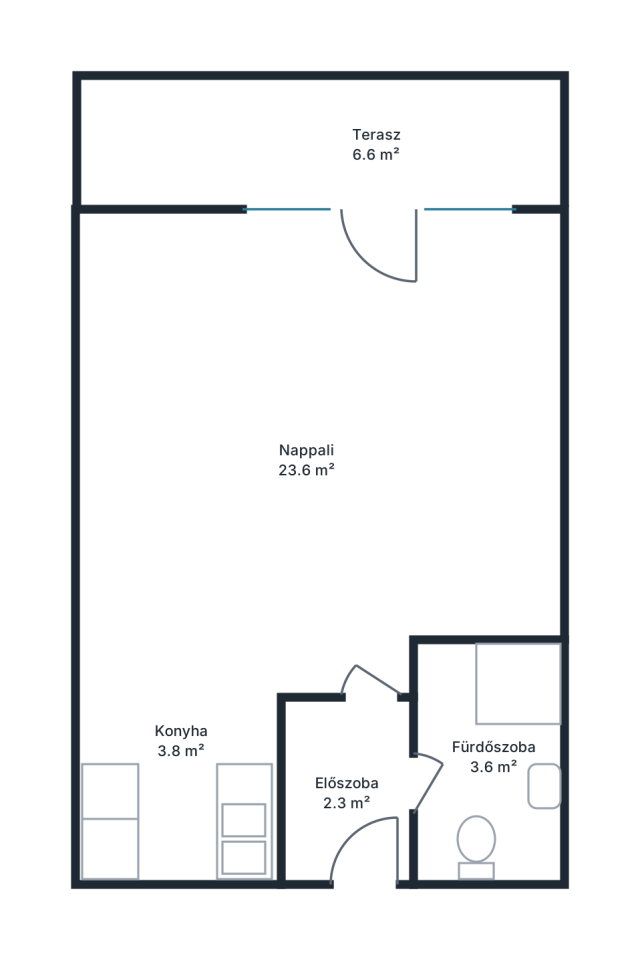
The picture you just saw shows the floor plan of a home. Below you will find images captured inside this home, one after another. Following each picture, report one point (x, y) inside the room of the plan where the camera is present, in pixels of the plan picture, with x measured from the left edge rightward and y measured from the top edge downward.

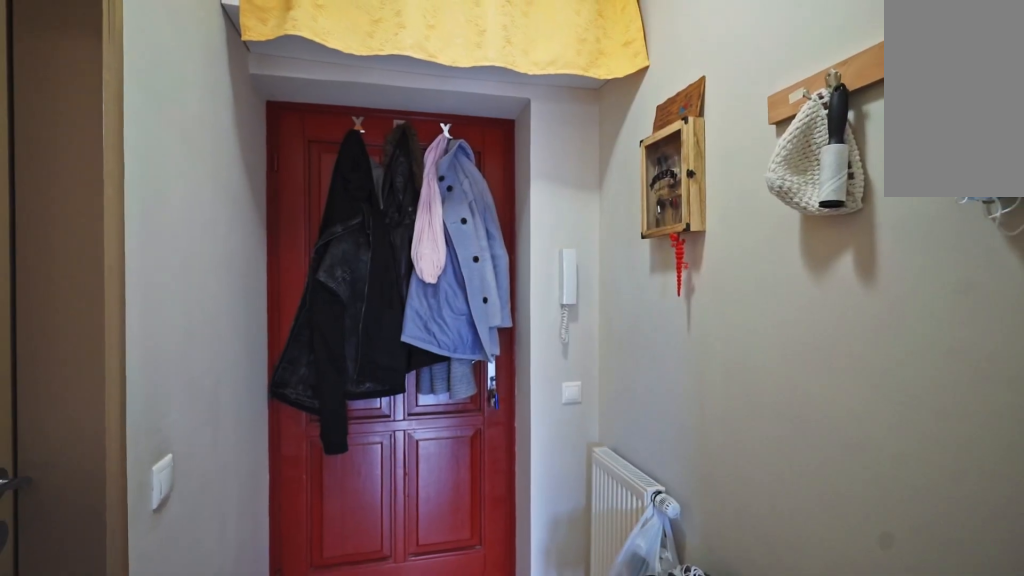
(352, 773)
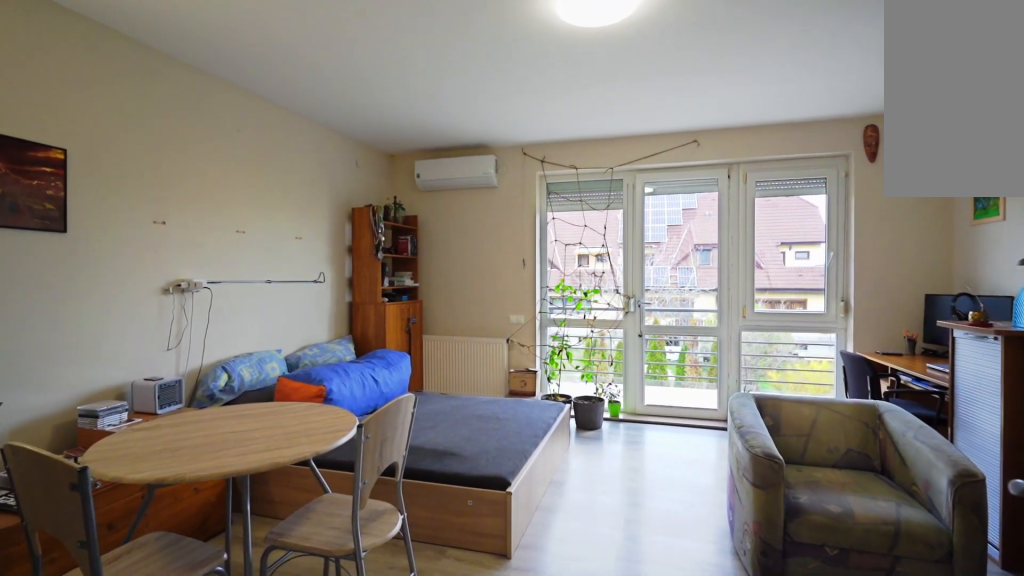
(310, 457)
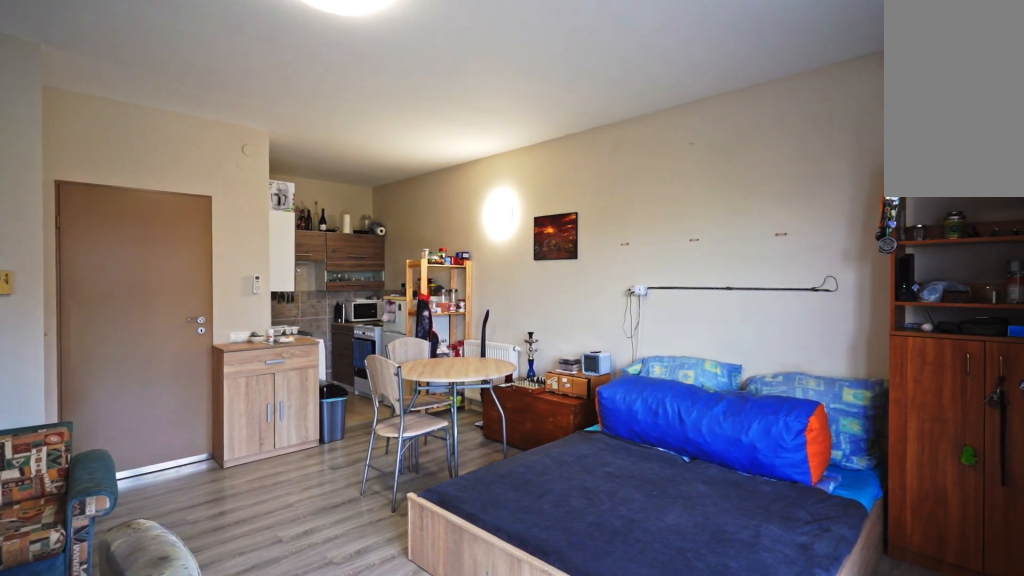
(310, 457)
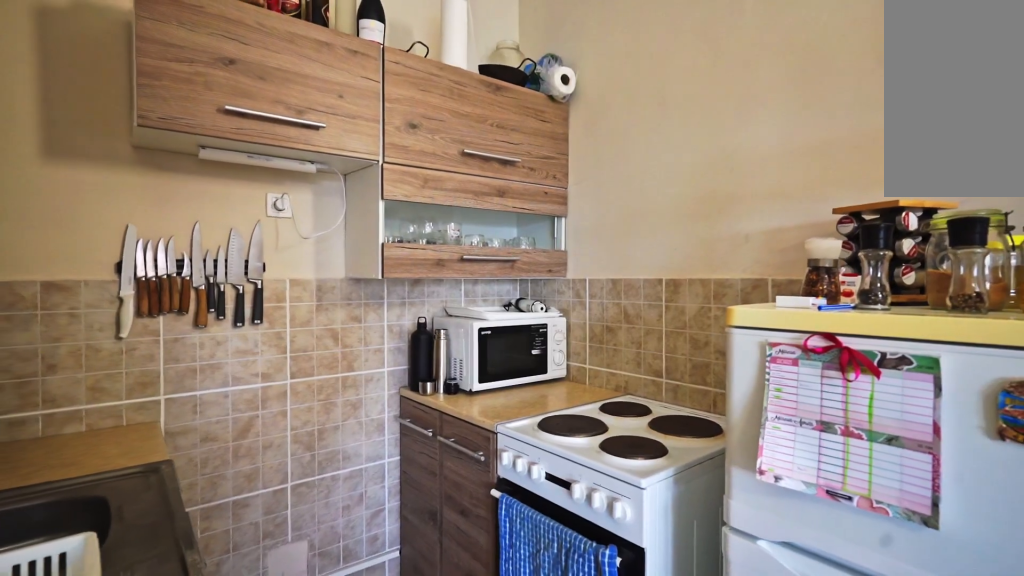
(178, 782)
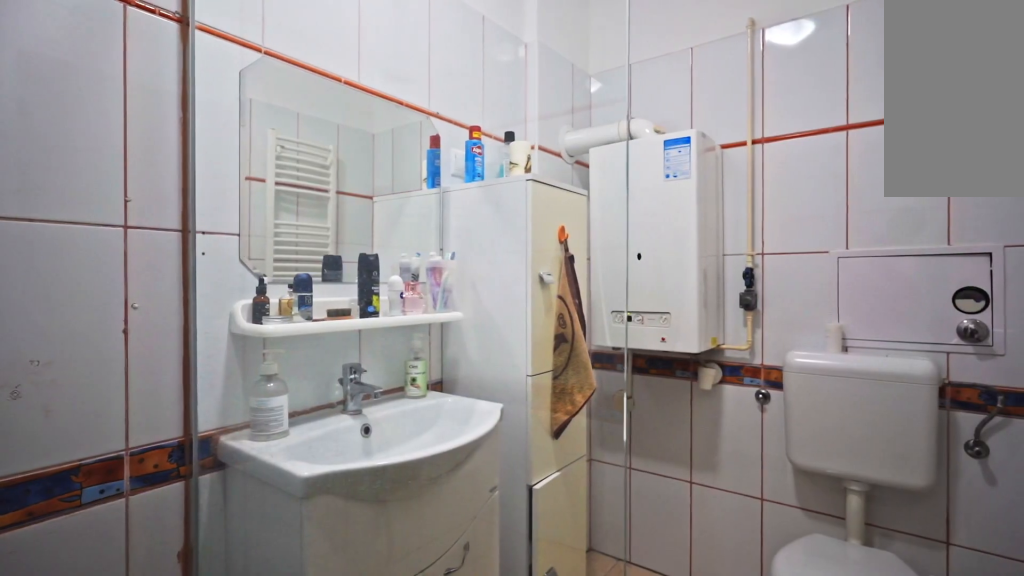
(490, 778)
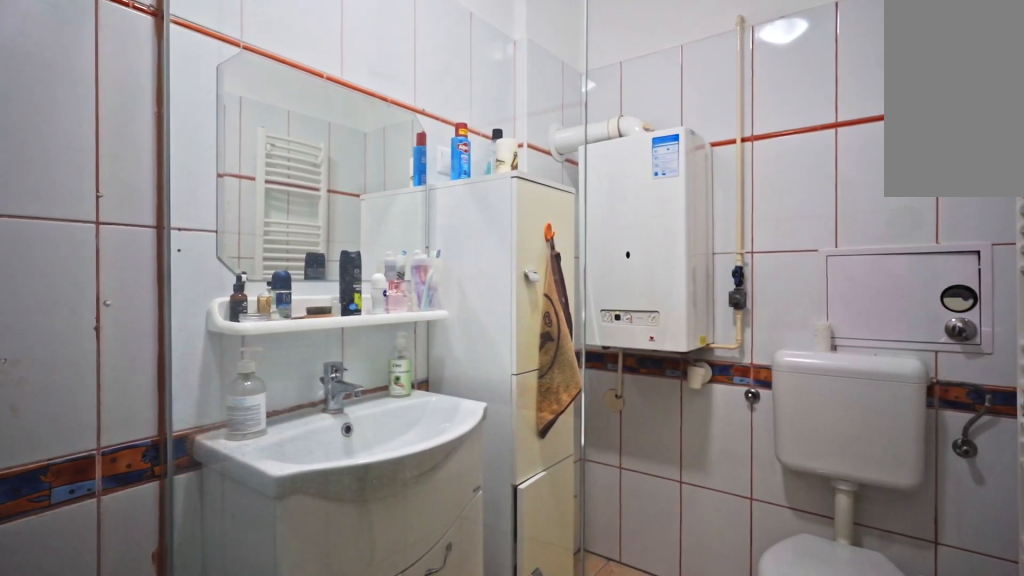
(490, 778)
